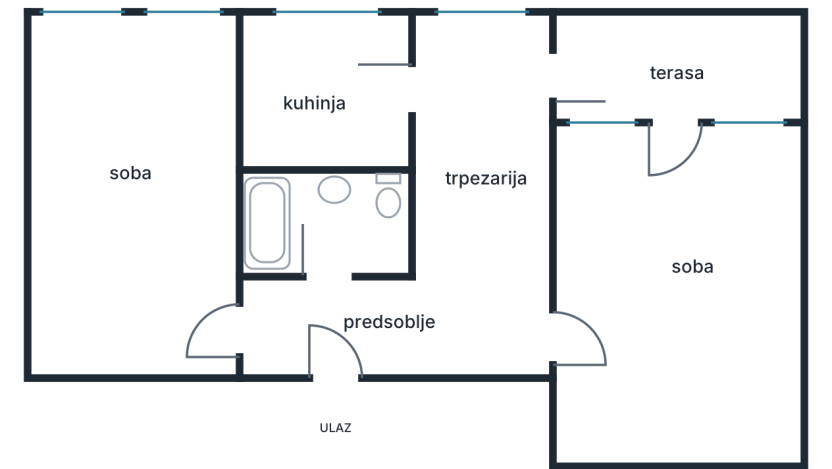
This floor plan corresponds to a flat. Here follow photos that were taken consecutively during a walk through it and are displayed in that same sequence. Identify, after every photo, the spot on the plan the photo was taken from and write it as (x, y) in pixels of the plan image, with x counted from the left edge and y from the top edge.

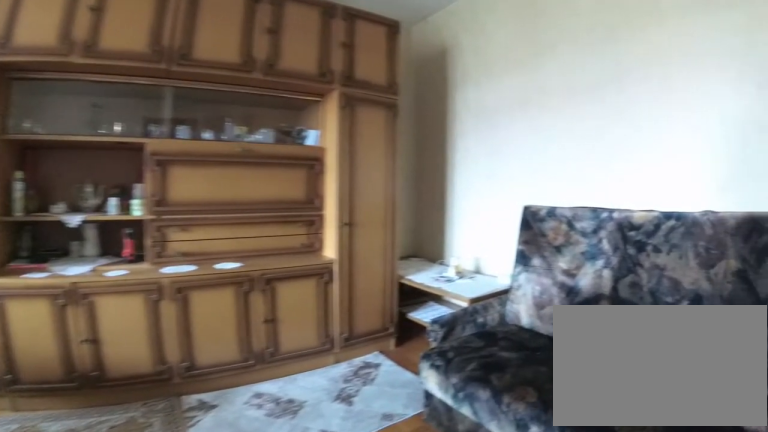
(605, 341)
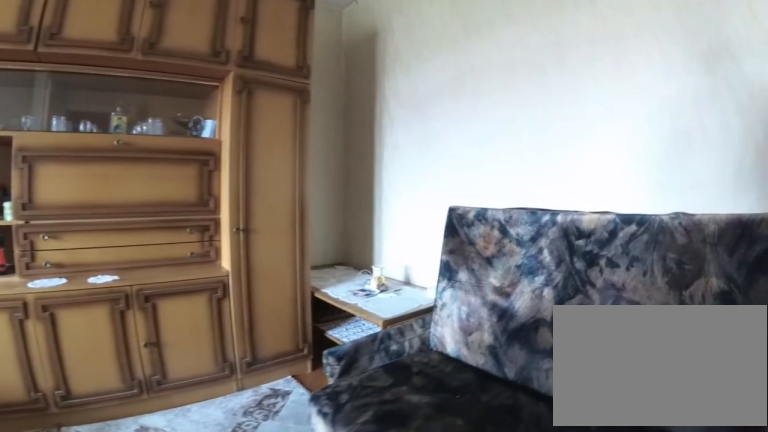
(623, 373)
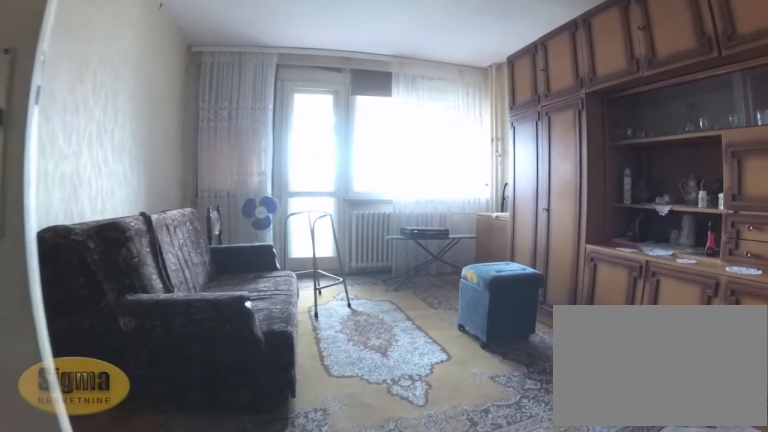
(680, 424)
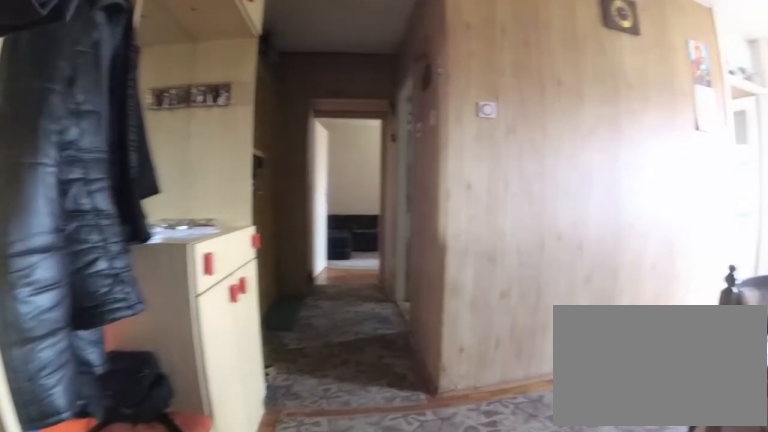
(556, 337)
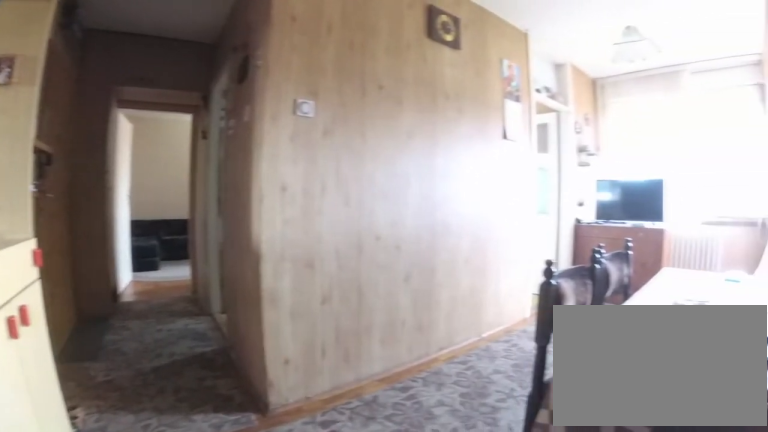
(547, 340)
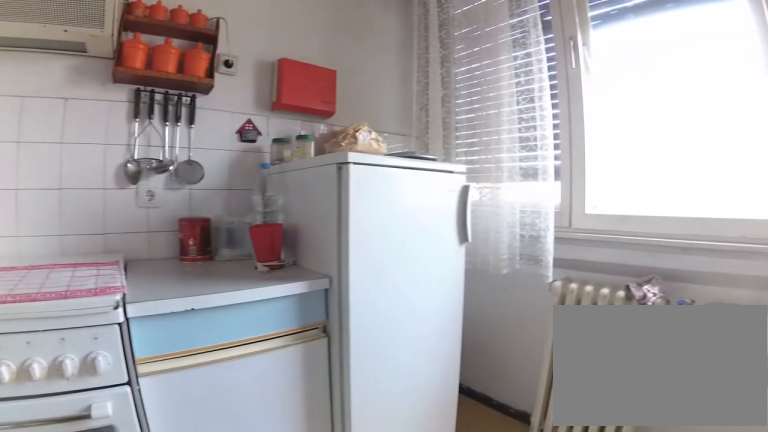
(320, 115)
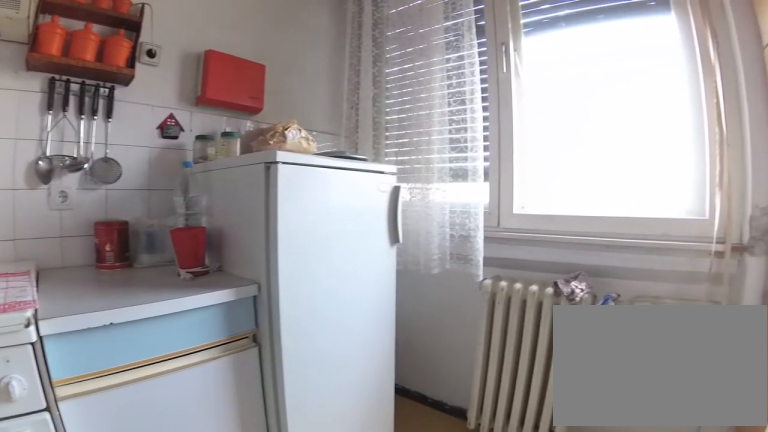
(314, 117)
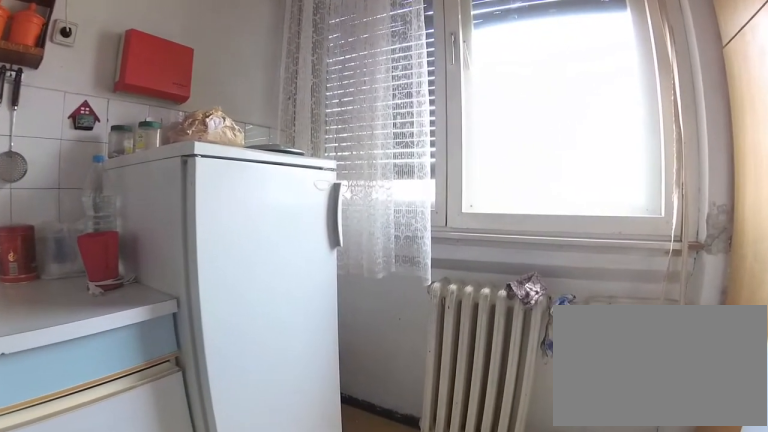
(306, 119)
